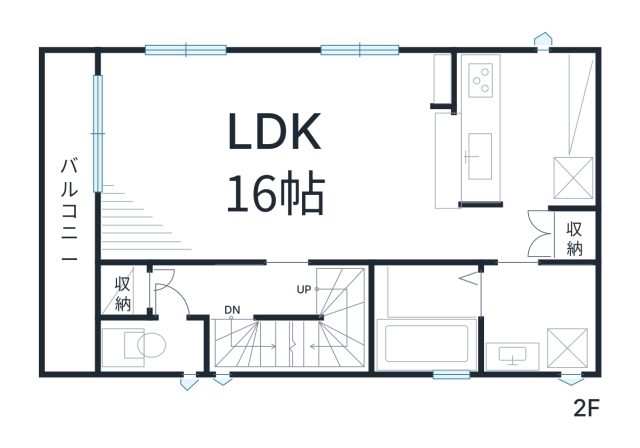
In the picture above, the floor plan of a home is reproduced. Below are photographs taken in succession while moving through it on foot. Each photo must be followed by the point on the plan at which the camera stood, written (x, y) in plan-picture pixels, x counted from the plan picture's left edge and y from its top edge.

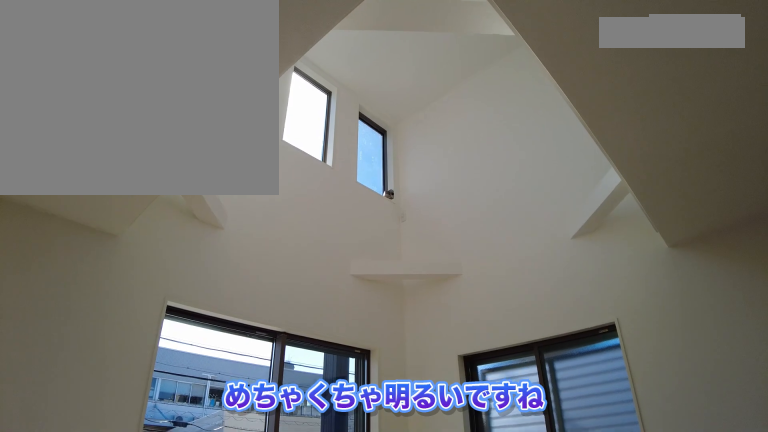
(314, 185)
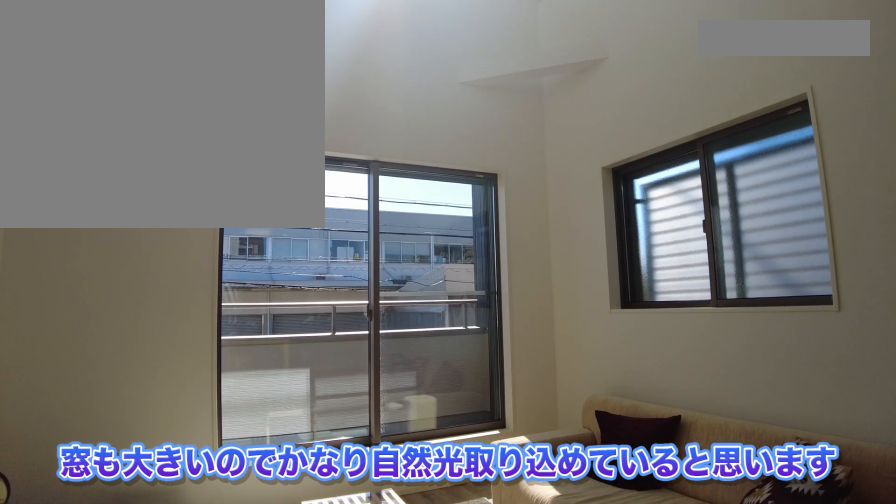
(310, 184)
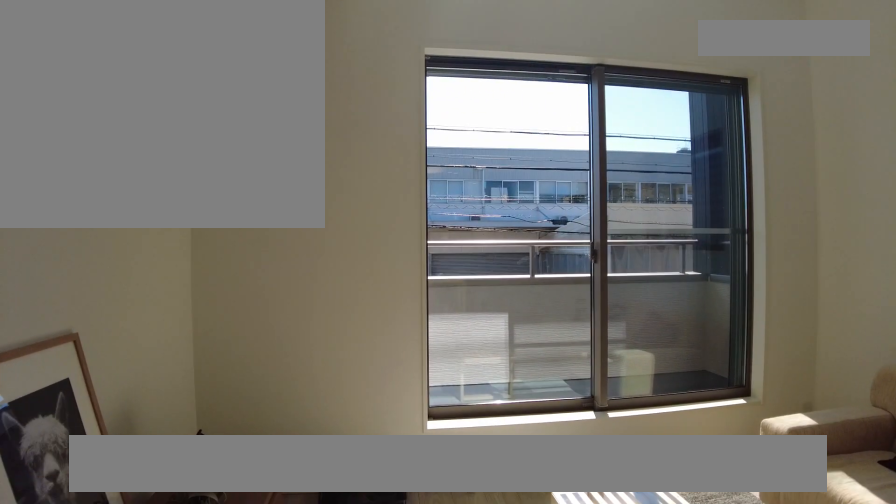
(314, 184)
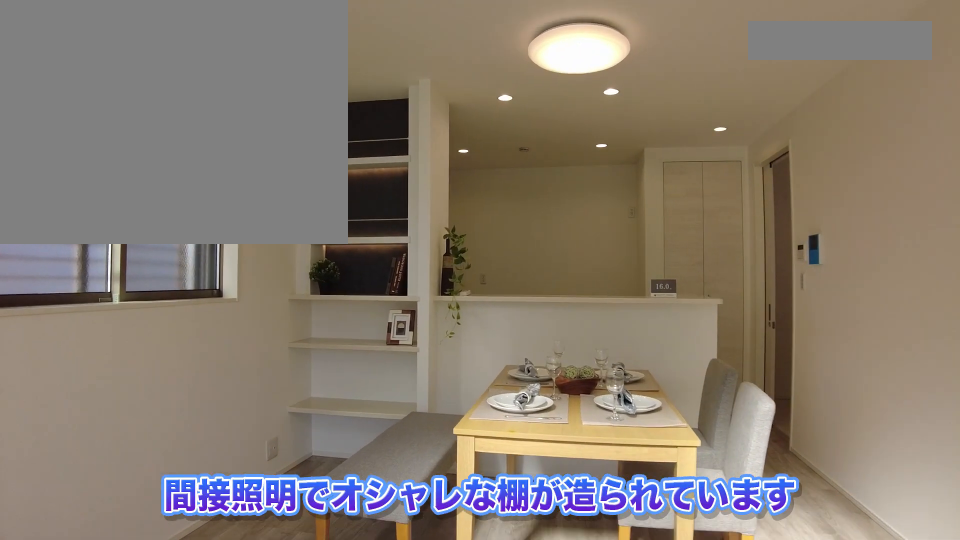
(304, 186)
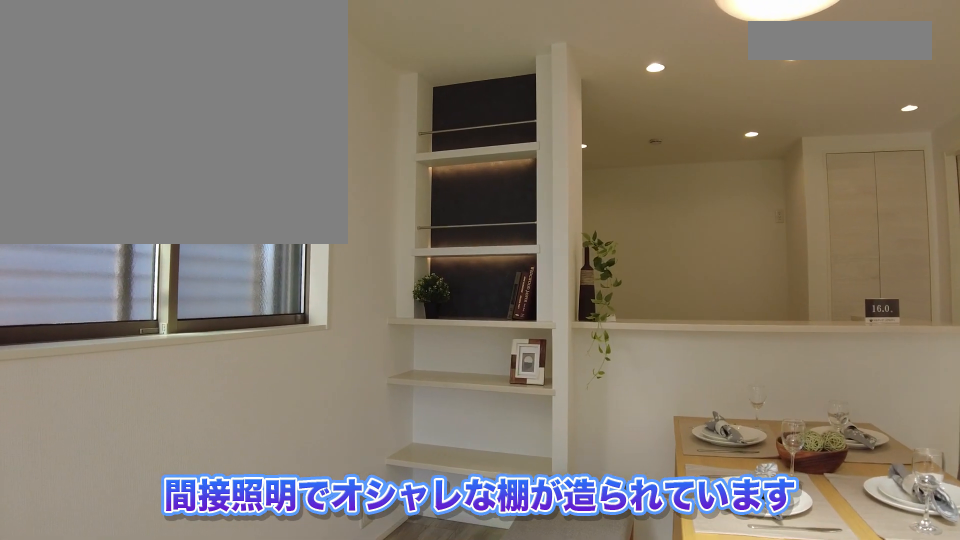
(312, 188)
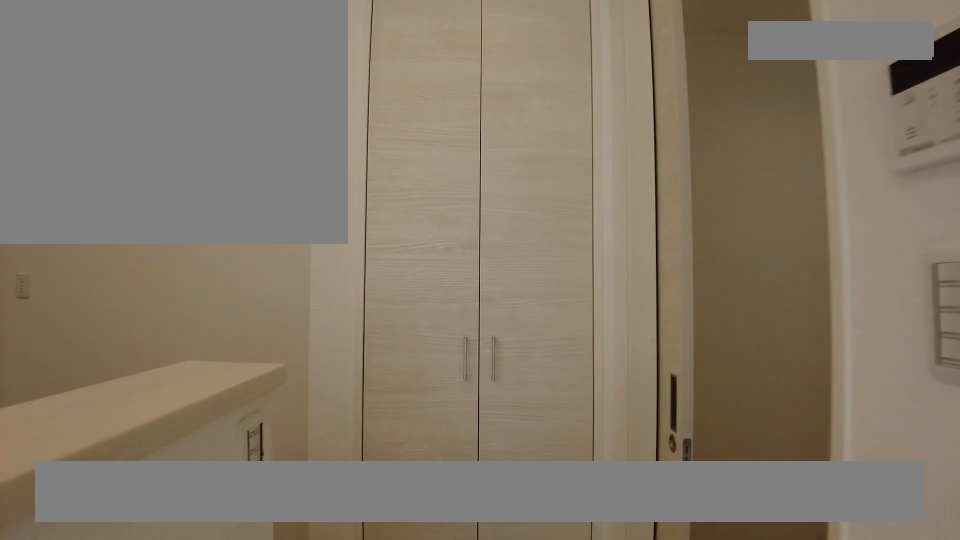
(487, 238)
